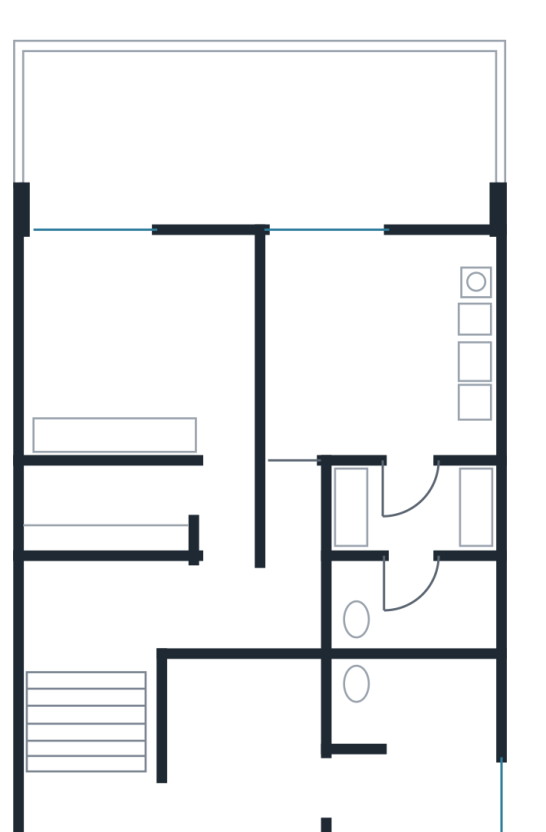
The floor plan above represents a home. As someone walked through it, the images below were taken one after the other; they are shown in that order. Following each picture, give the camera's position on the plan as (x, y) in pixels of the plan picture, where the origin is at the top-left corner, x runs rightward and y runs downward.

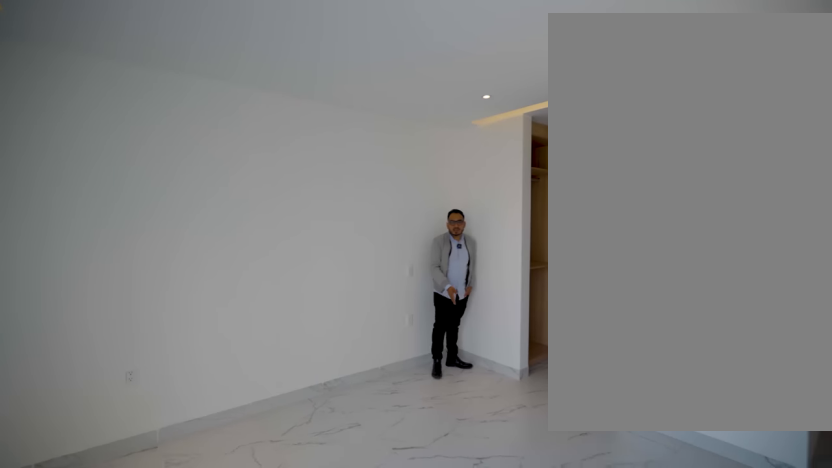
(350, 290)
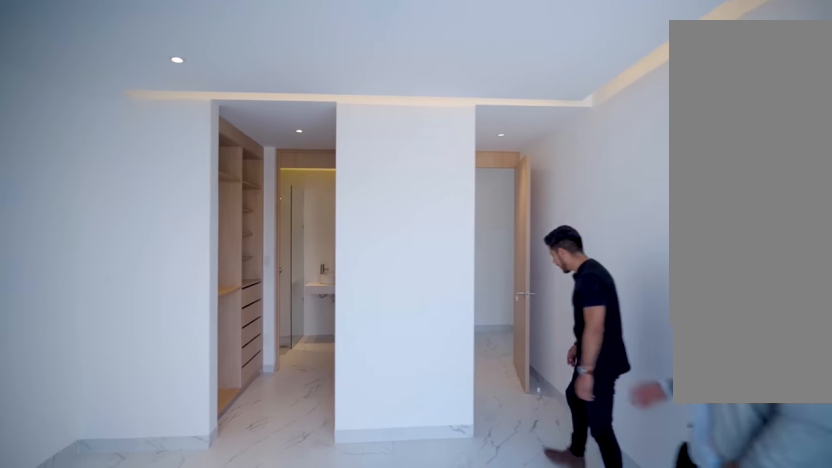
(332, 360)
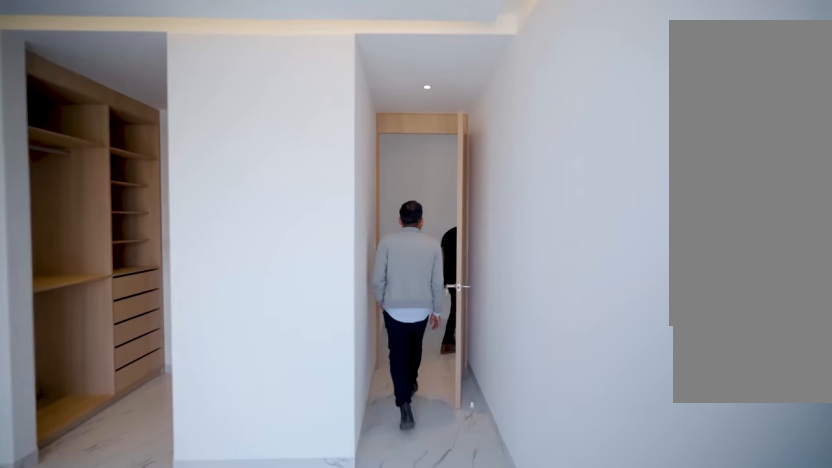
(294, 460)
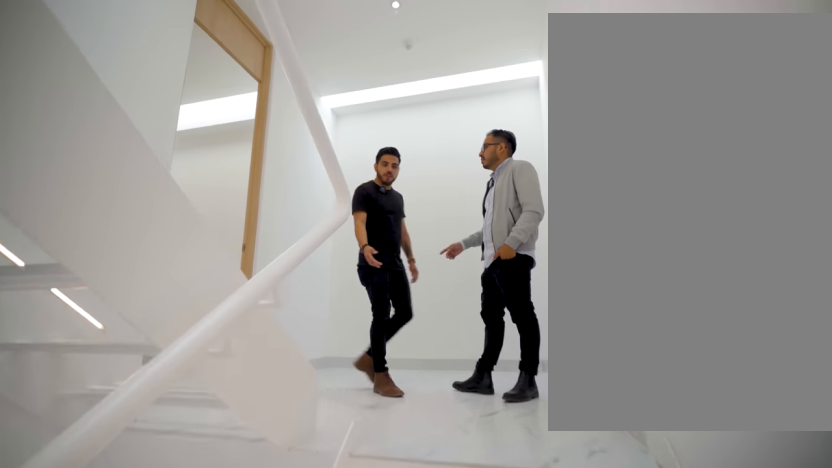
(54, 678)
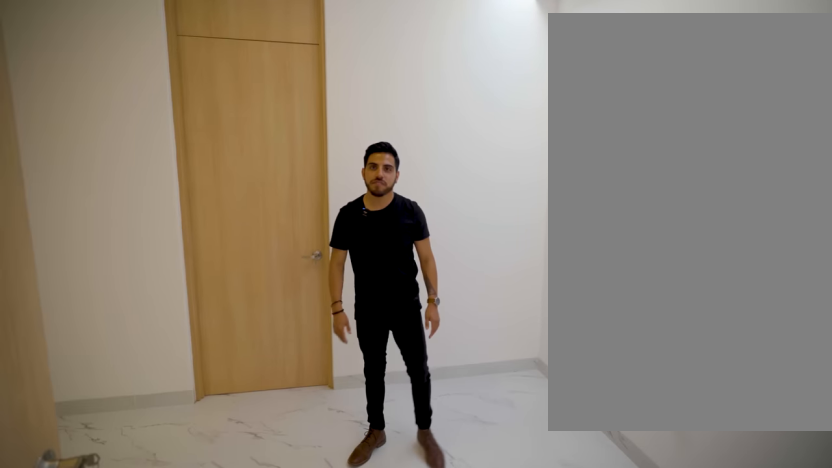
(139, 809)
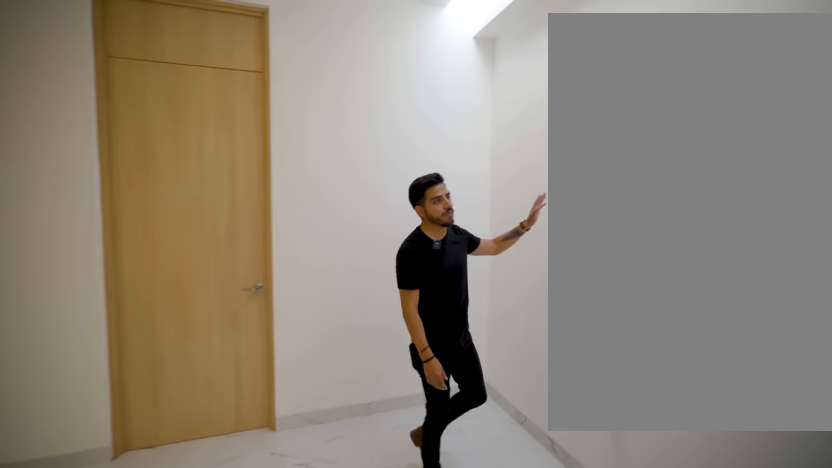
(188, 809)
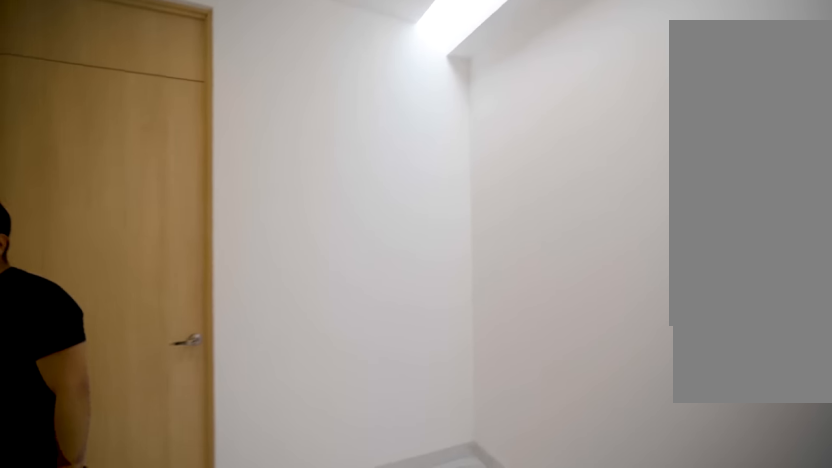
(231, 809)
